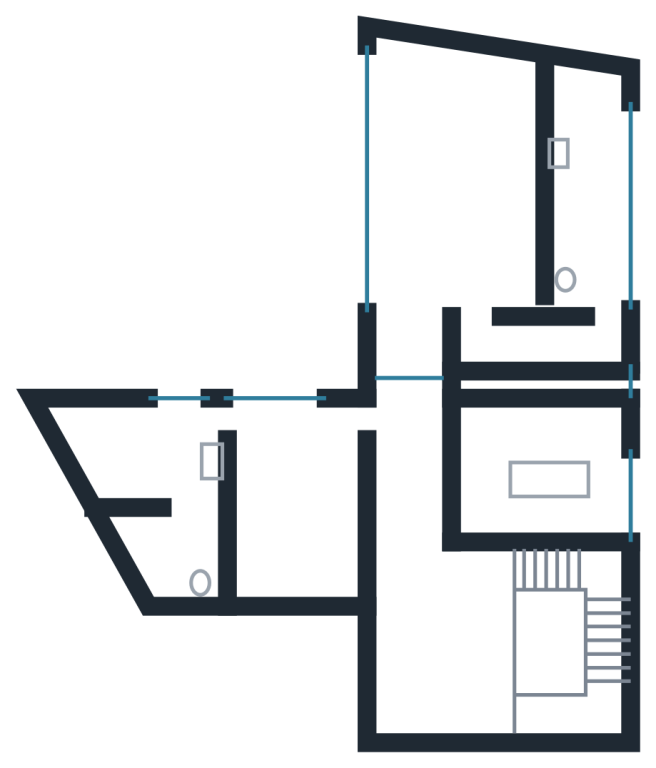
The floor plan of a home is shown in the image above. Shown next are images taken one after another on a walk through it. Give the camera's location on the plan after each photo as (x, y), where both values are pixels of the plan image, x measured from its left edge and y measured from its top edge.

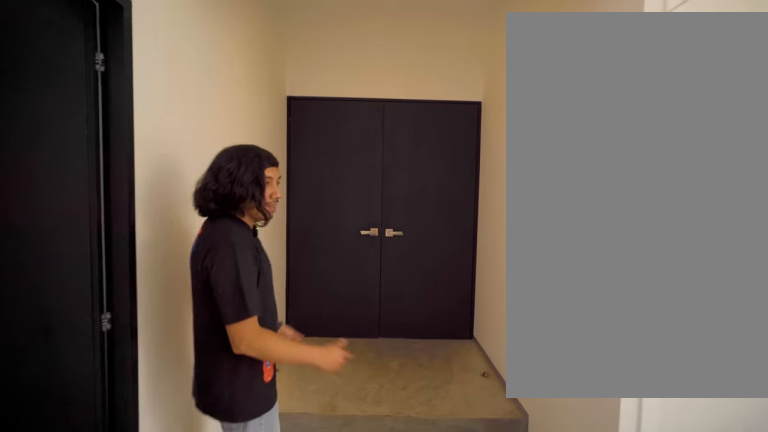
(401, 421)
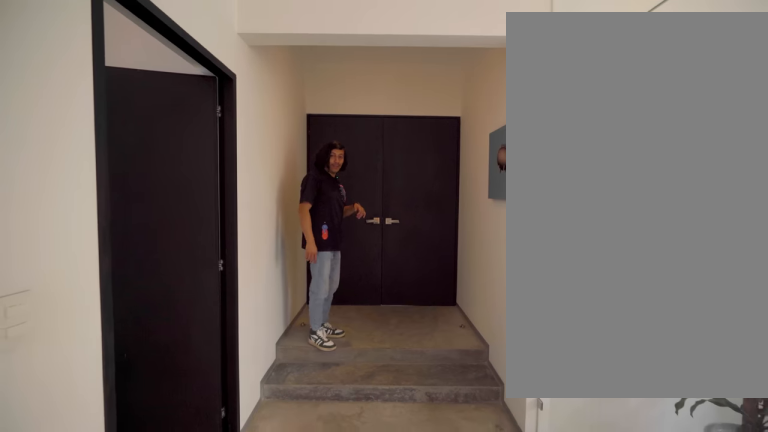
(406, 422)
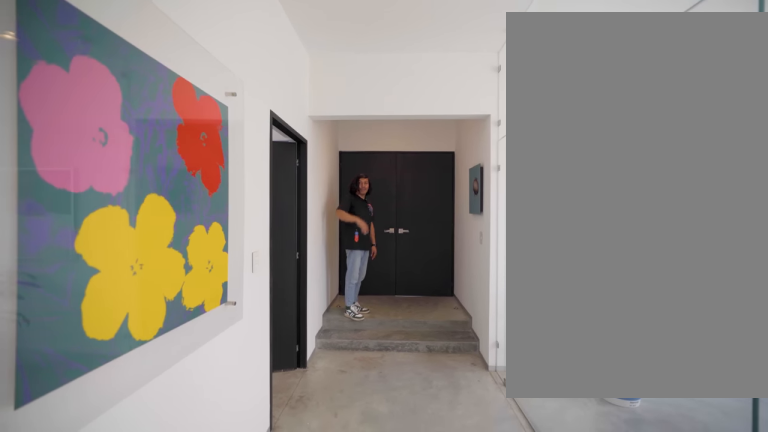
(417, 420)
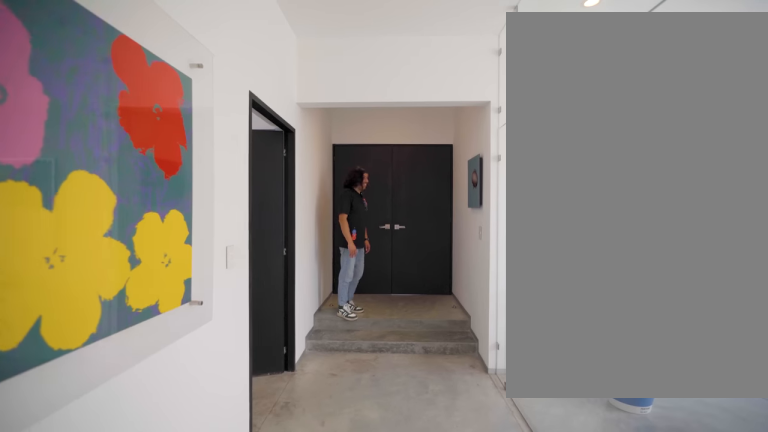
(416, 474)
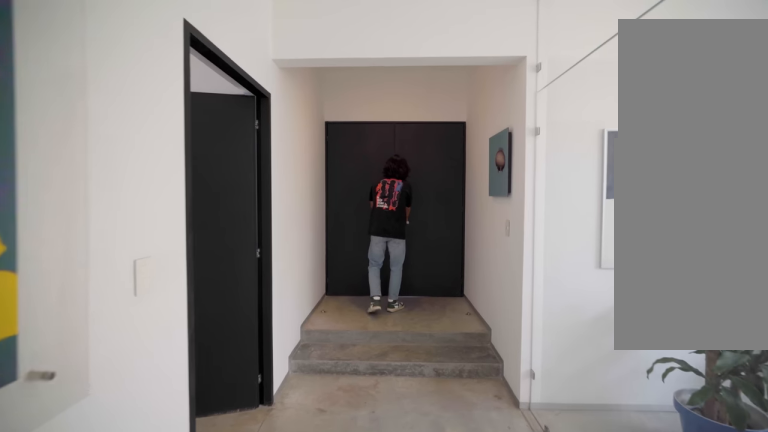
(415, 477)
